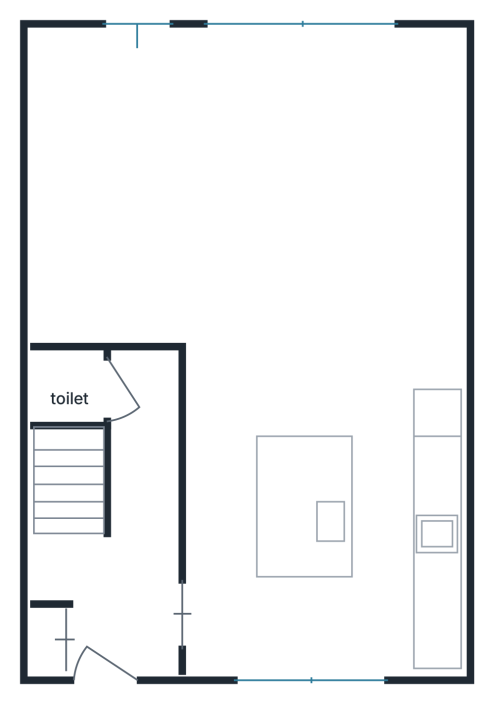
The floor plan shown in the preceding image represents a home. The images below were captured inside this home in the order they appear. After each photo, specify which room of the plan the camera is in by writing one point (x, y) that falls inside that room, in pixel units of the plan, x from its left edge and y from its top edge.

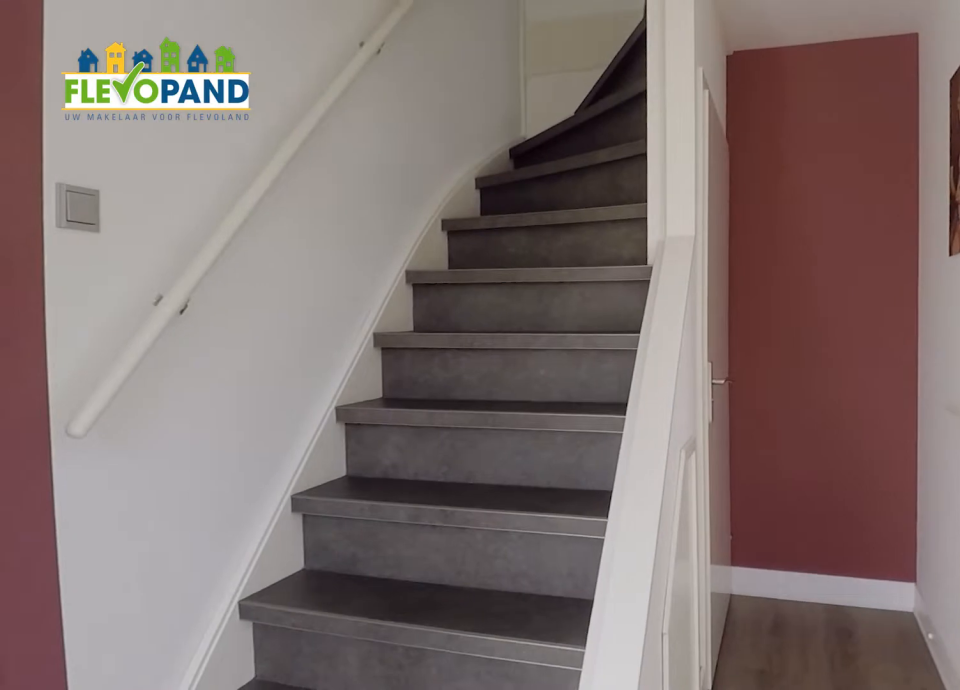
(149, 504)
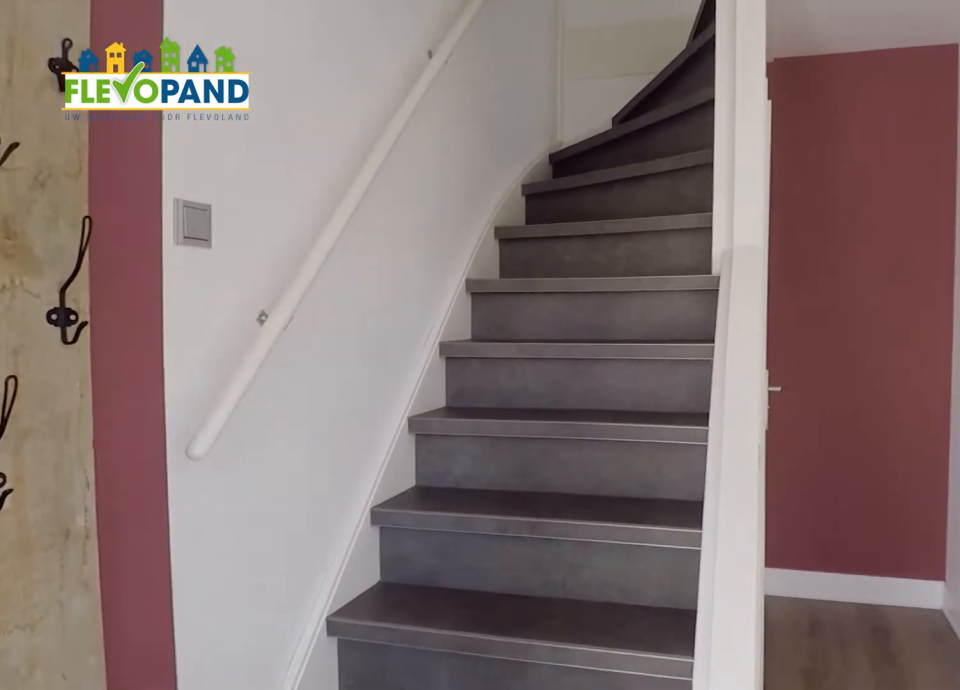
(149, 504)
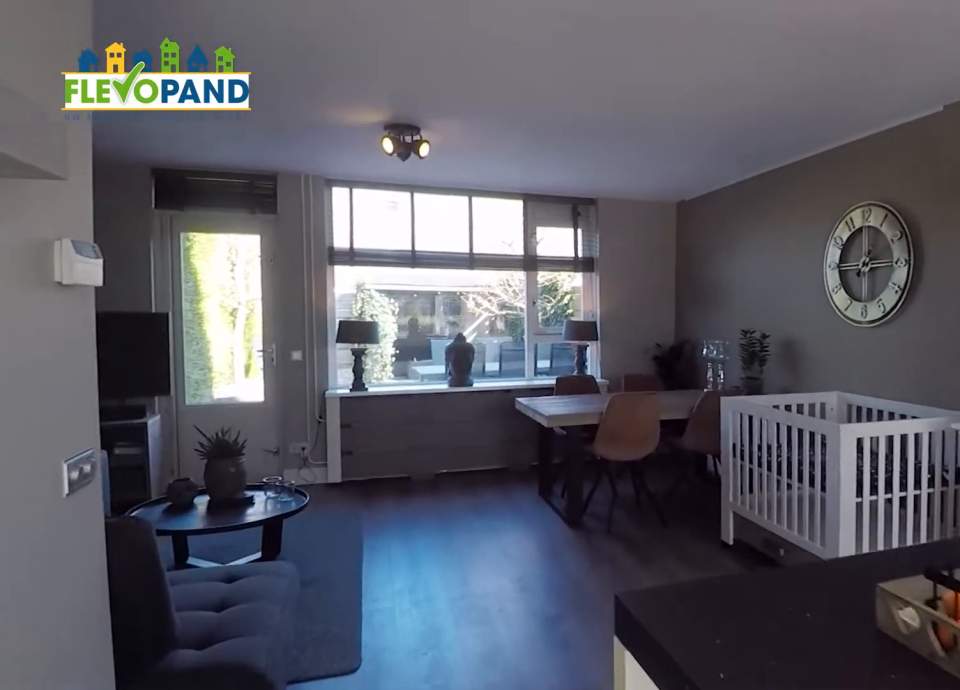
(325, 527)
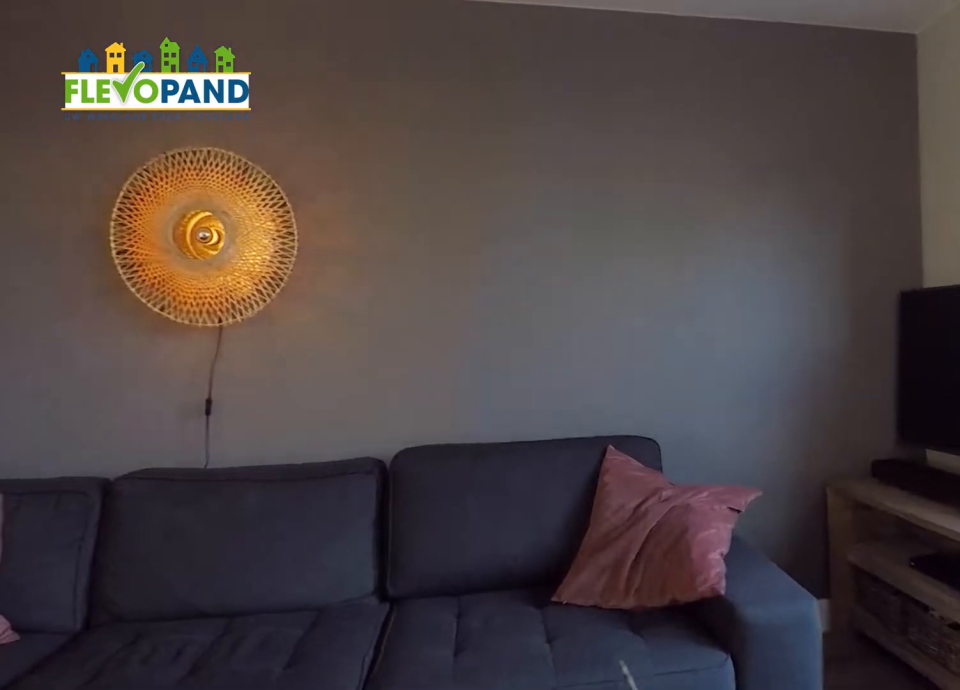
(228, 156)
